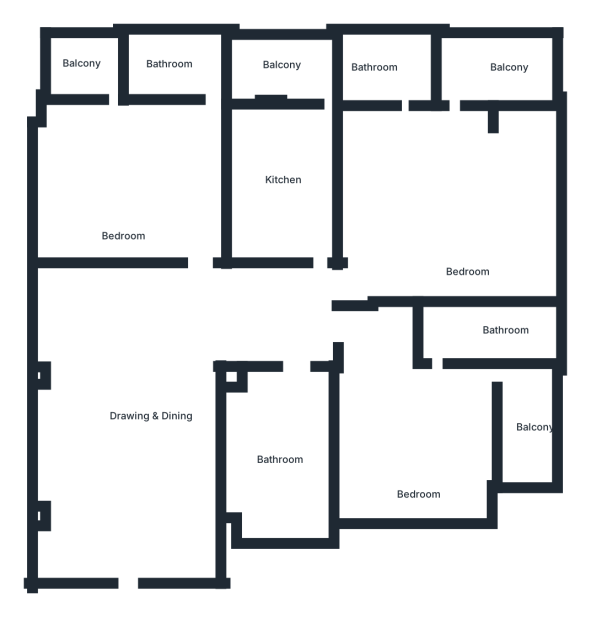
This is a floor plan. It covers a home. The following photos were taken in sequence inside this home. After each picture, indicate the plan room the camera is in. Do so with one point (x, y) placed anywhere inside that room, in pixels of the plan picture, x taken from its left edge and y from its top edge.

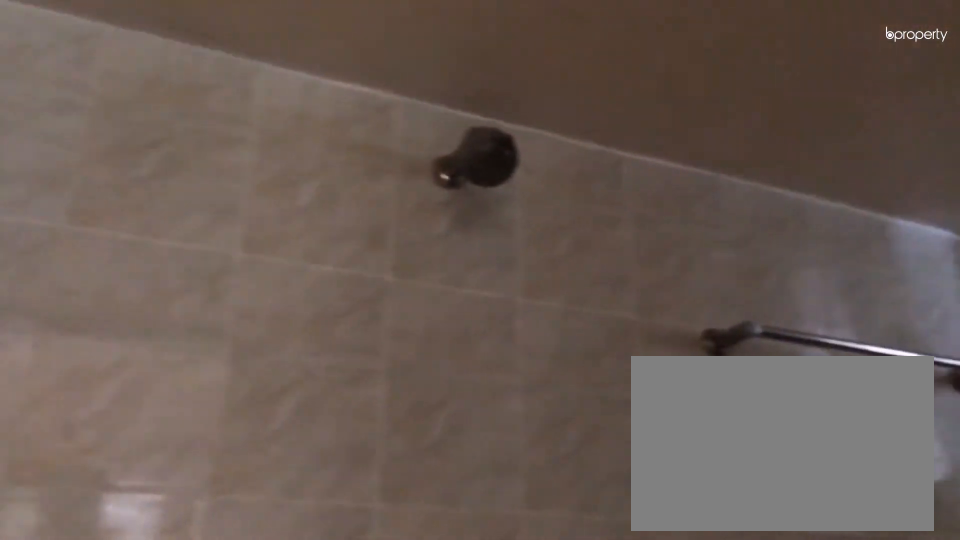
(483, 329)
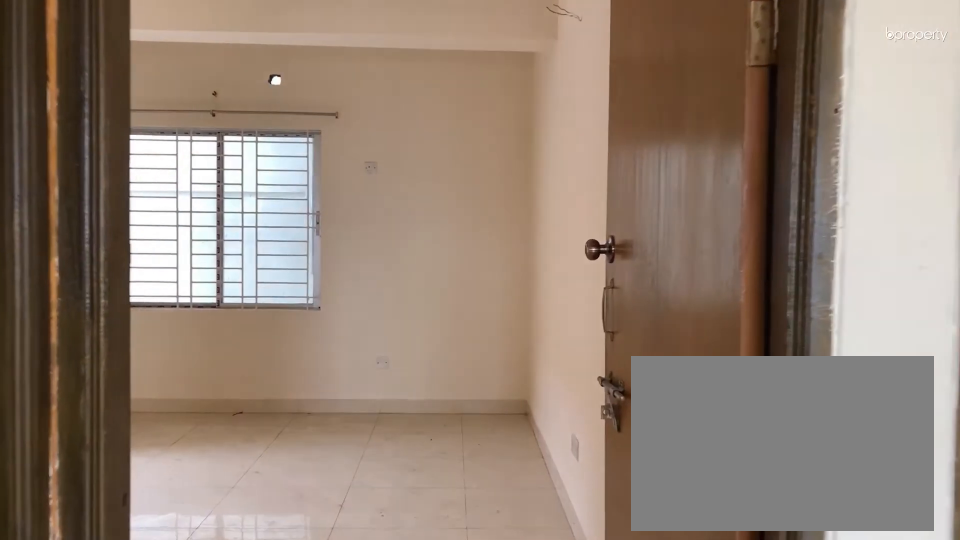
(330, 293)
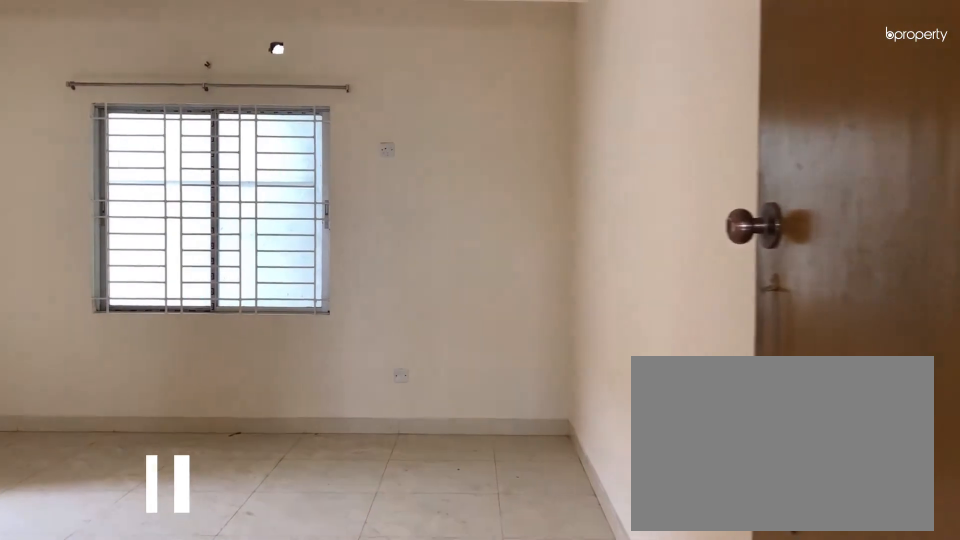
(466, 225)
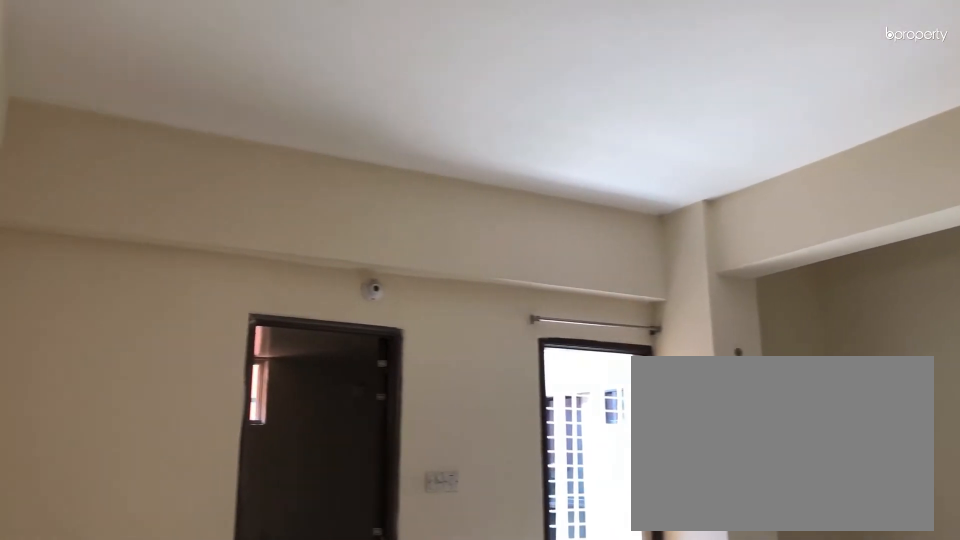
(467, 224)
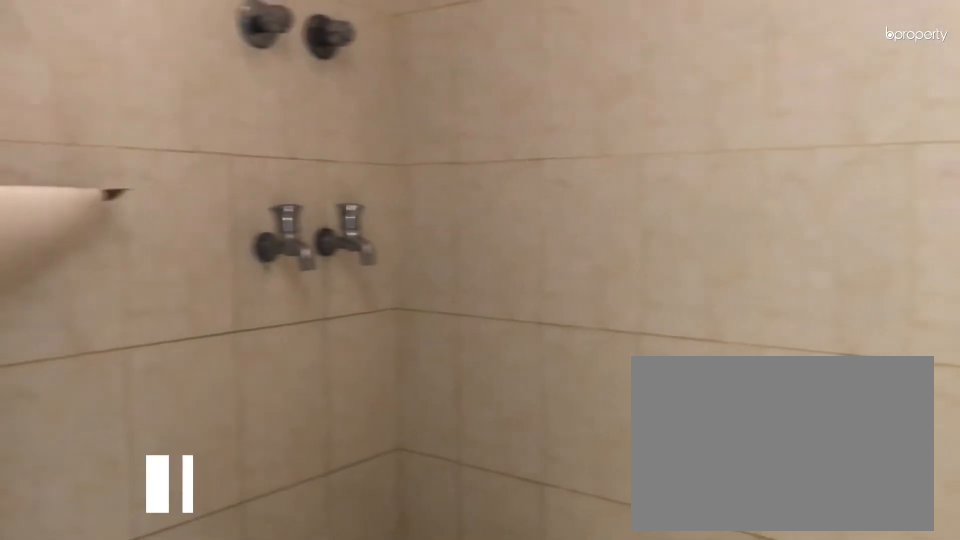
(389, 64)
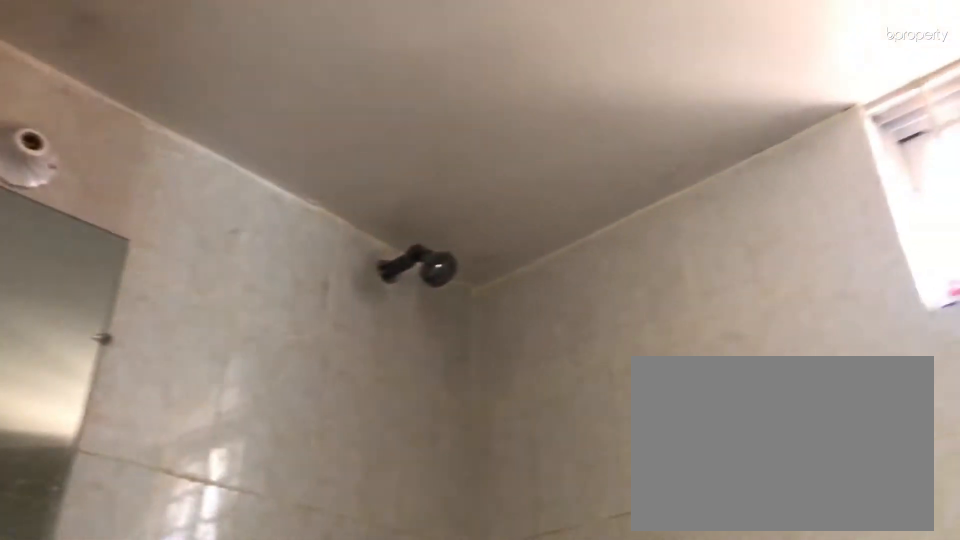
(389, 64)
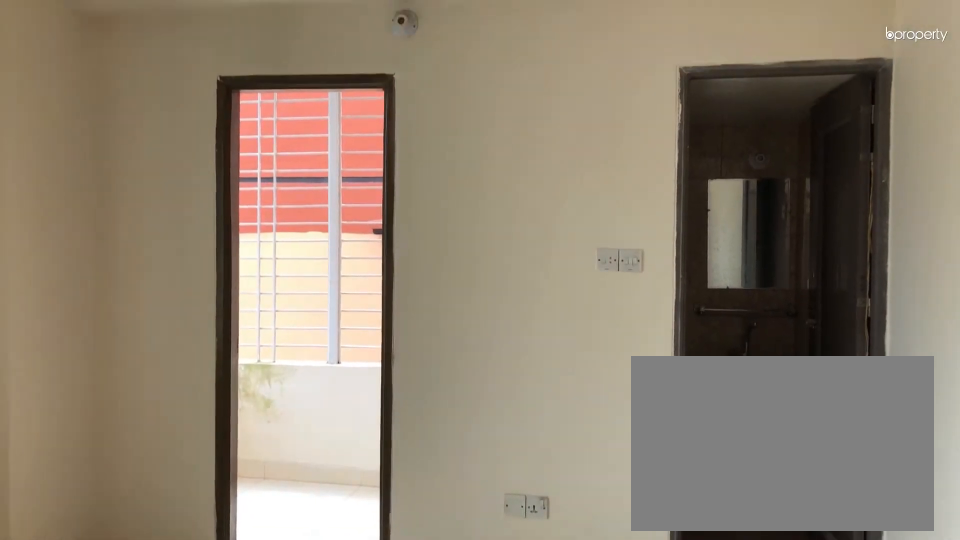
(132, 190)
